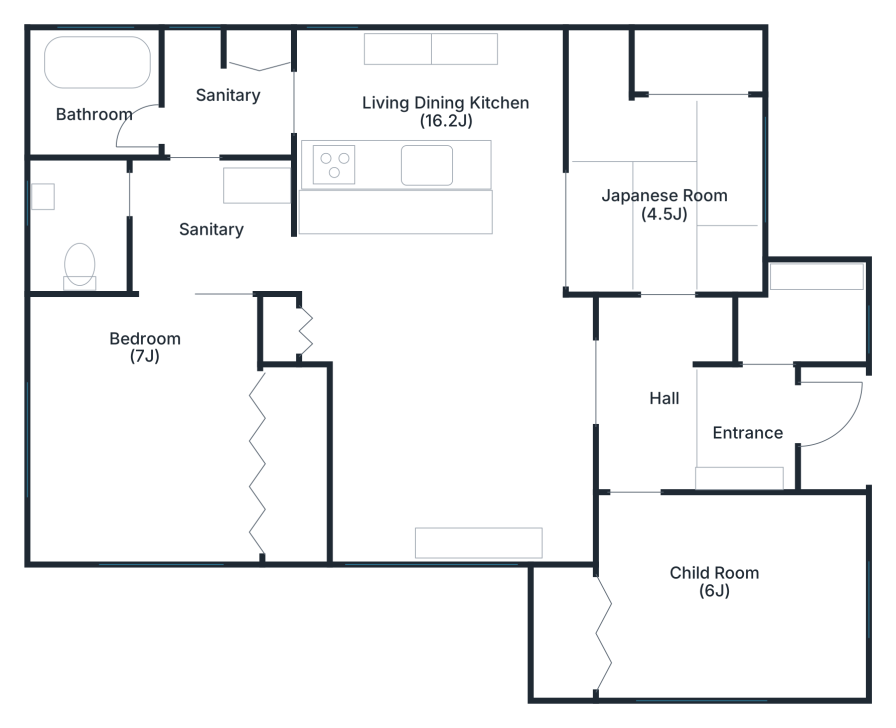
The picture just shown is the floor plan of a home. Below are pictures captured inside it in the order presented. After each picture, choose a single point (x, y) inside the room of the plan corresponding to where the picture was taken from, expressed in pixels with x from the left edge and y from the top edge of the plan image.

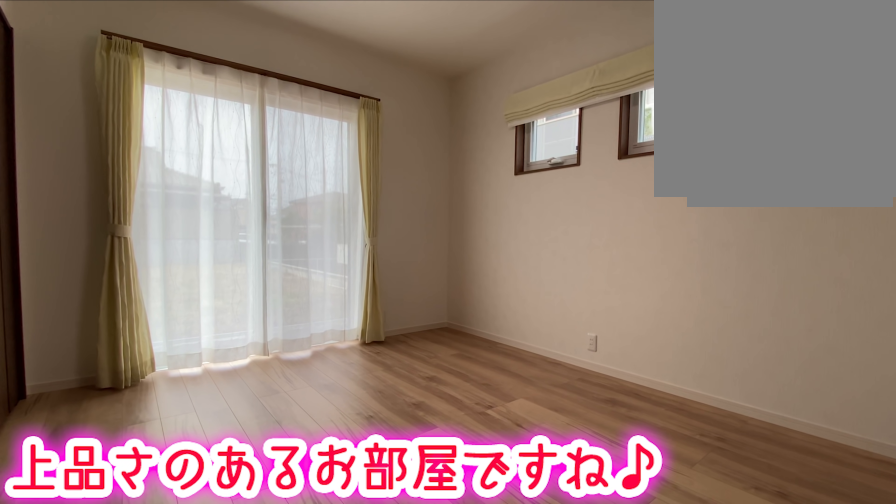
(56, 441)
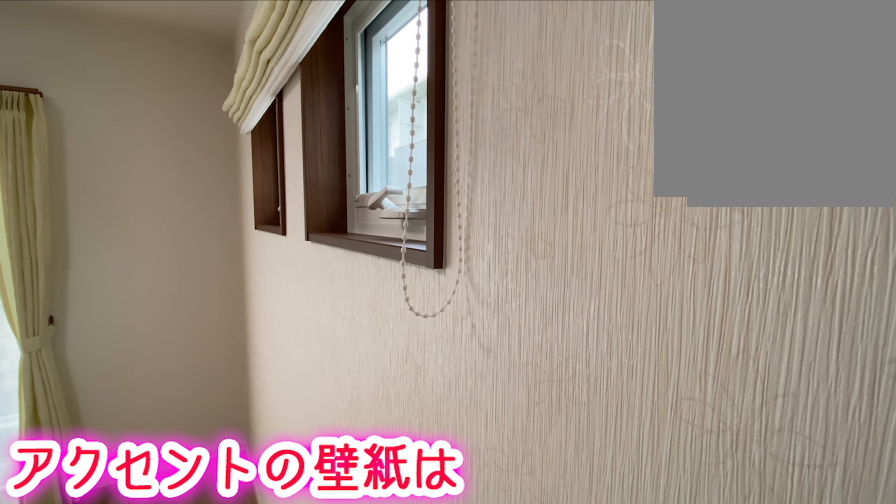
(146, 449)
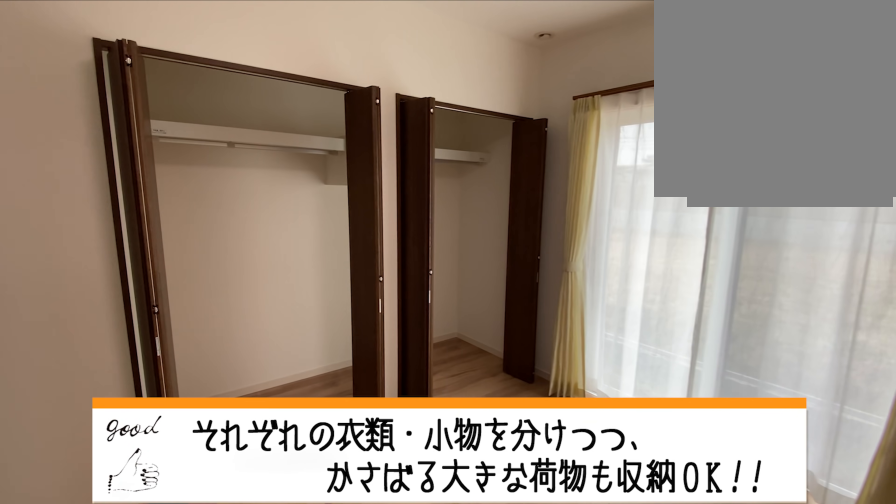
(145, 448)
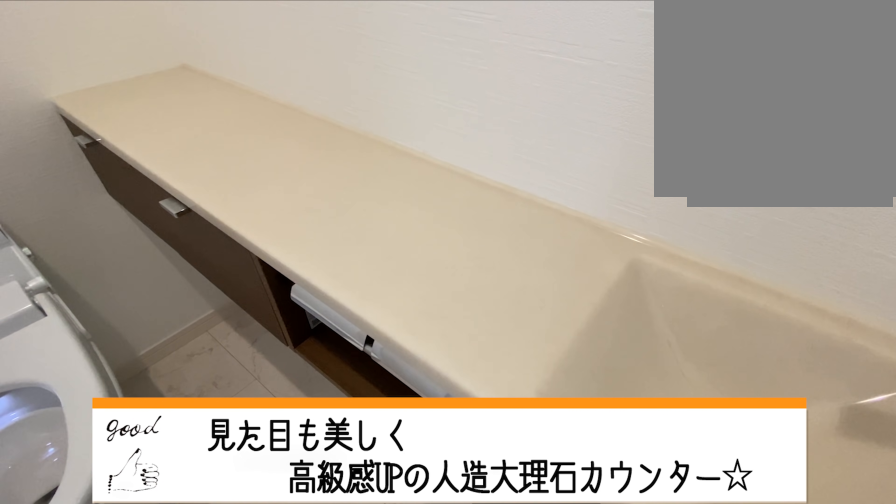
(84, 228)
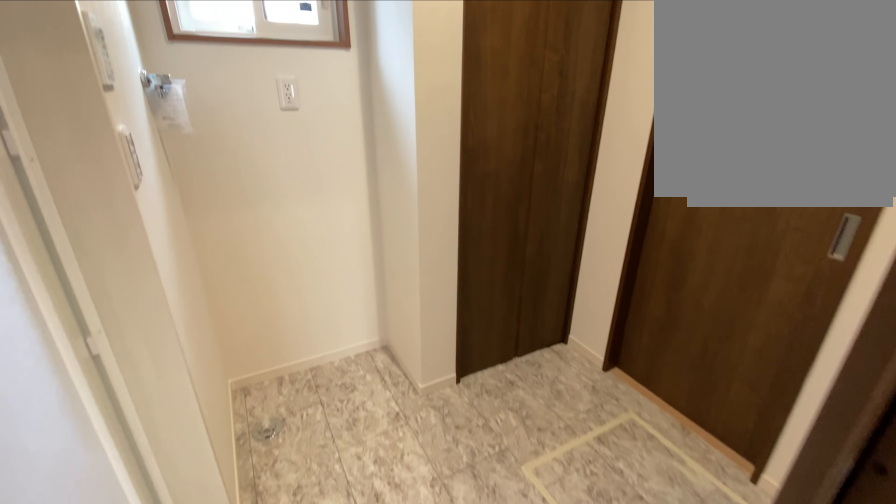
(222, 110)
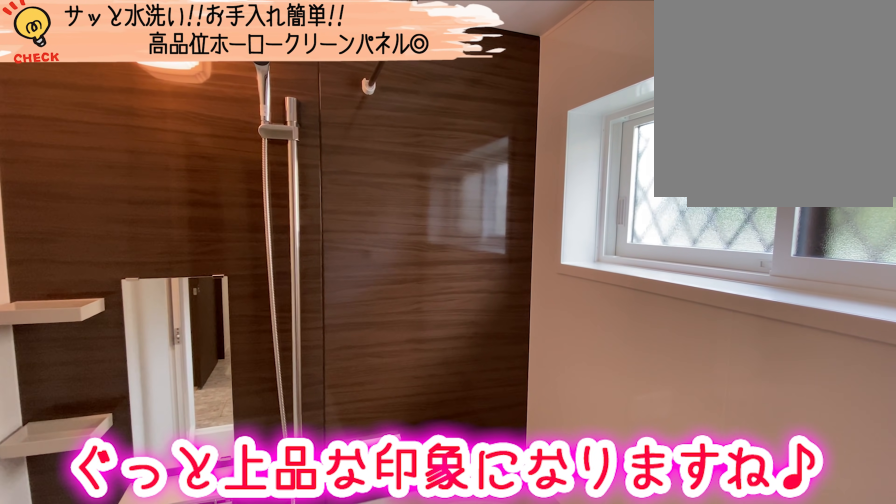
(97, 105)
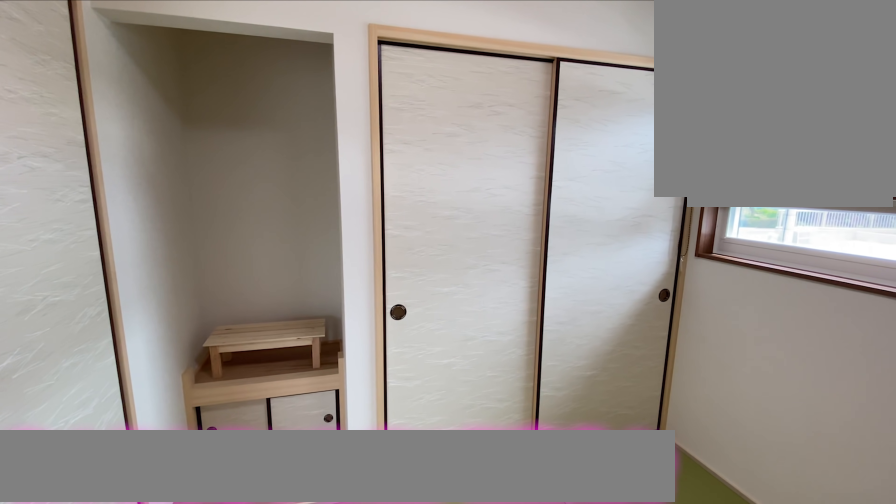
(663, 148)
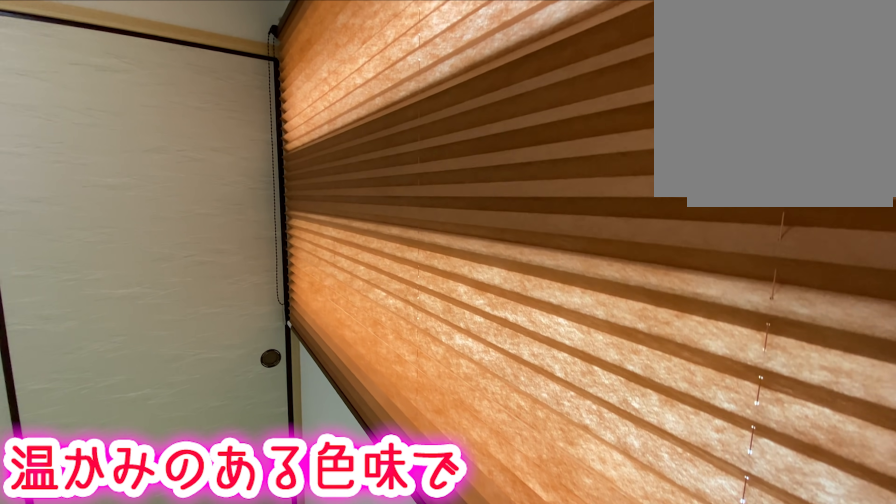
(663, 149)
